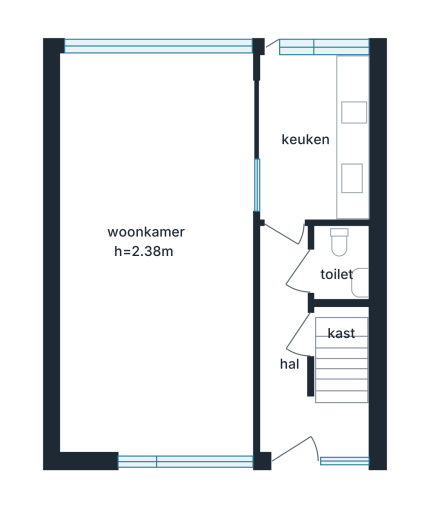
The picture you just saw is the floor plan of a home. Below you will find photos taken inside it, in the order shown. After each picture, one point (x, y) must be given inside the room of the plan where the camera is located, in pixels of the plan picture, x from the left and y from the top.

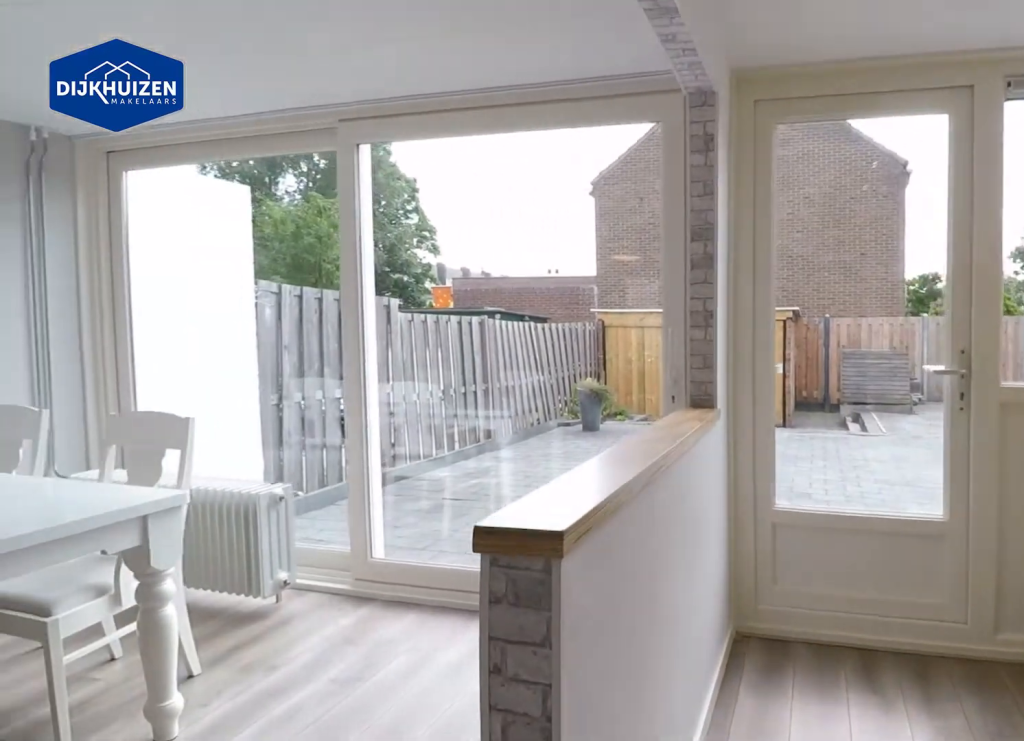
(351, 134)
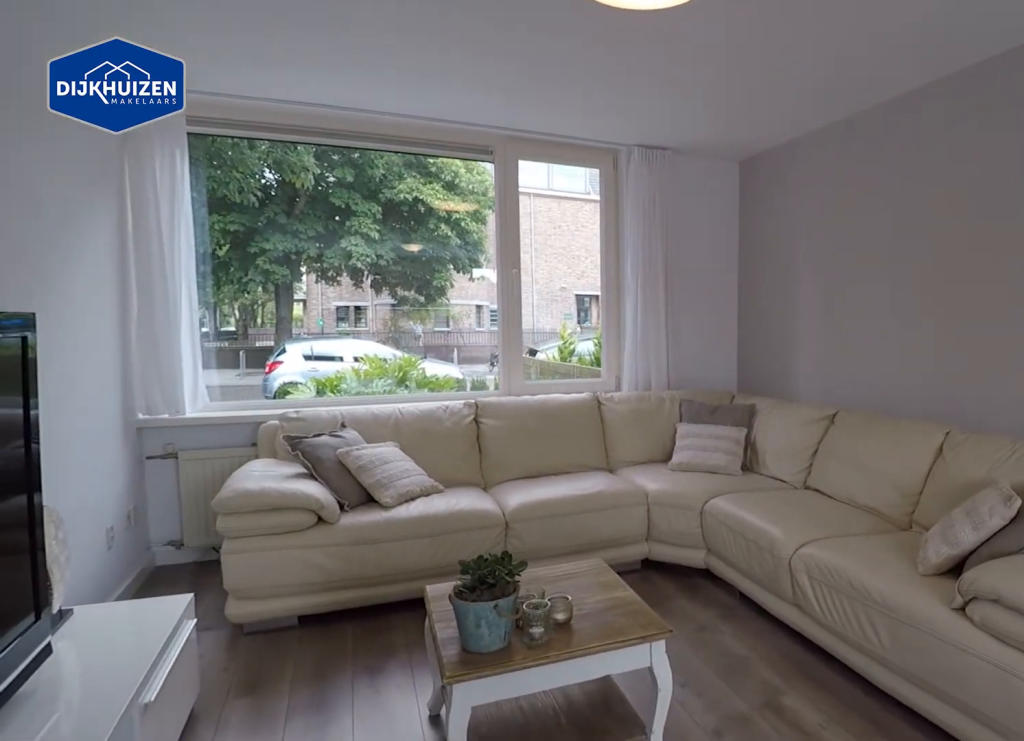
(114, 169)
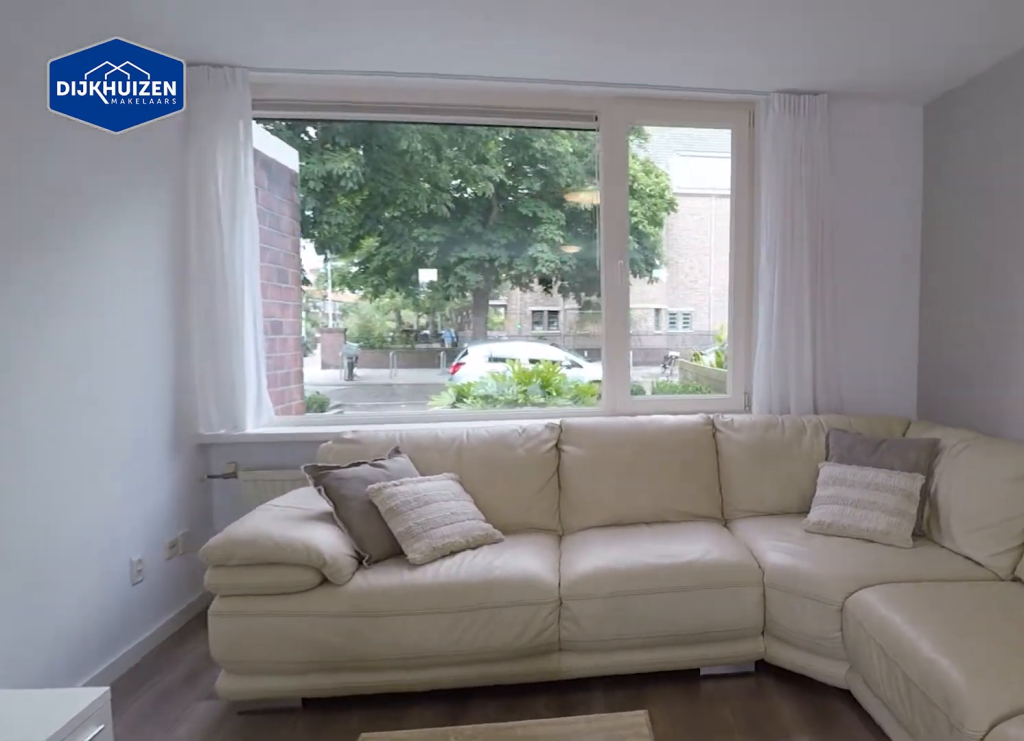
(114, 169)
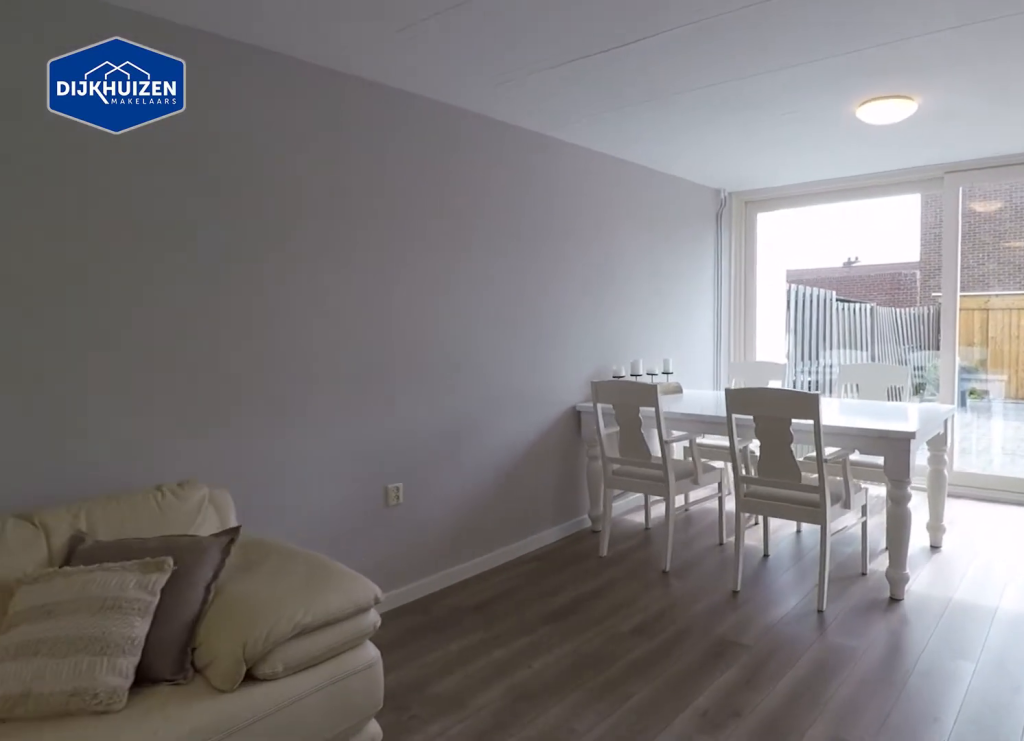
(129, 90)
